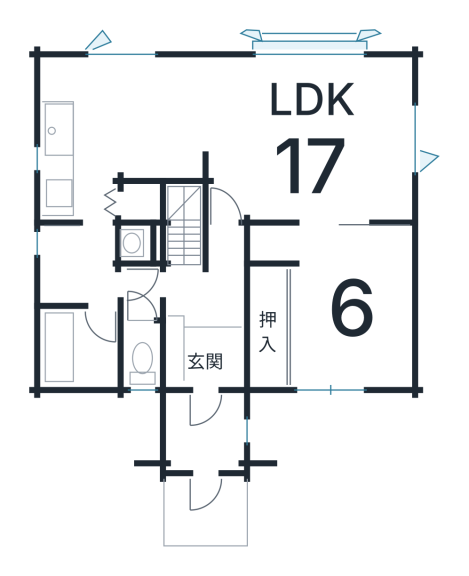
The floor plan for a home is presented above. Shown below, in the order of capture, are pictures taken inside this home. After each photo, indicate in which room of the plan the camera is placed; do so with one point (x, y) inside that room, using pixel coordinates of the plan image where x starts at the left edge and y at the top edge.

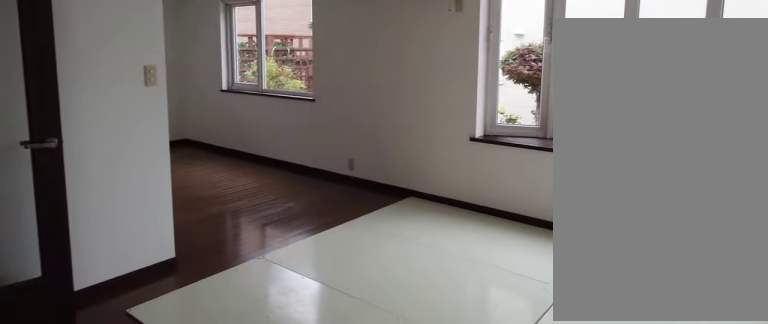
(309, 142)
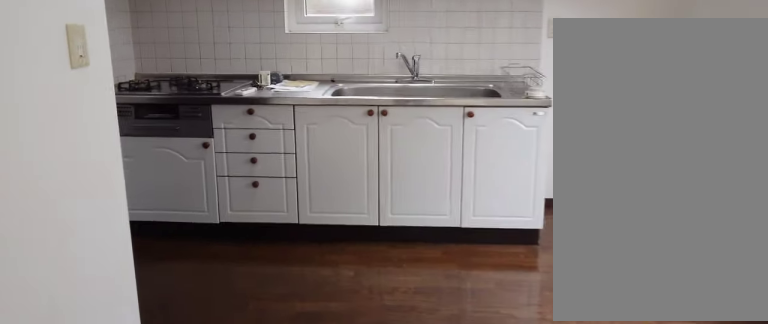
(118, 126)
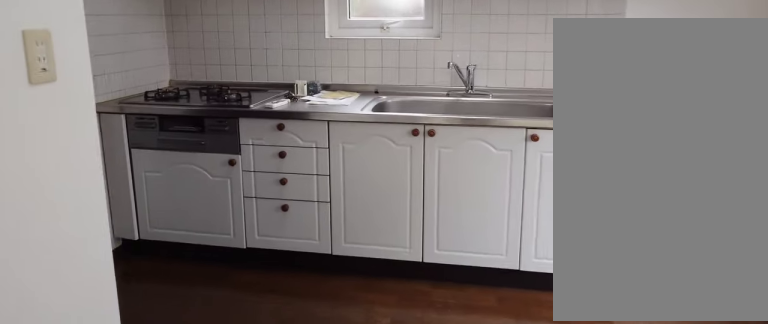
(118, 126)
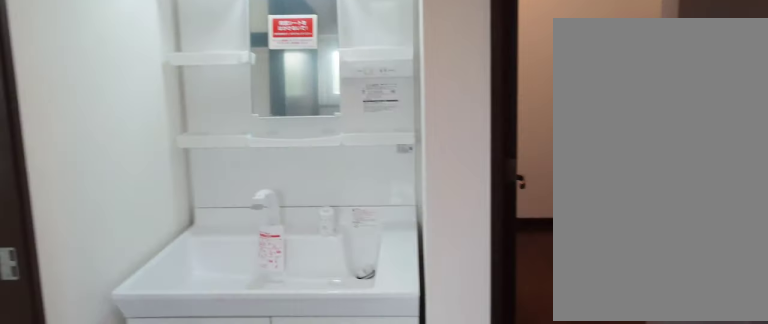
(77, 268)
